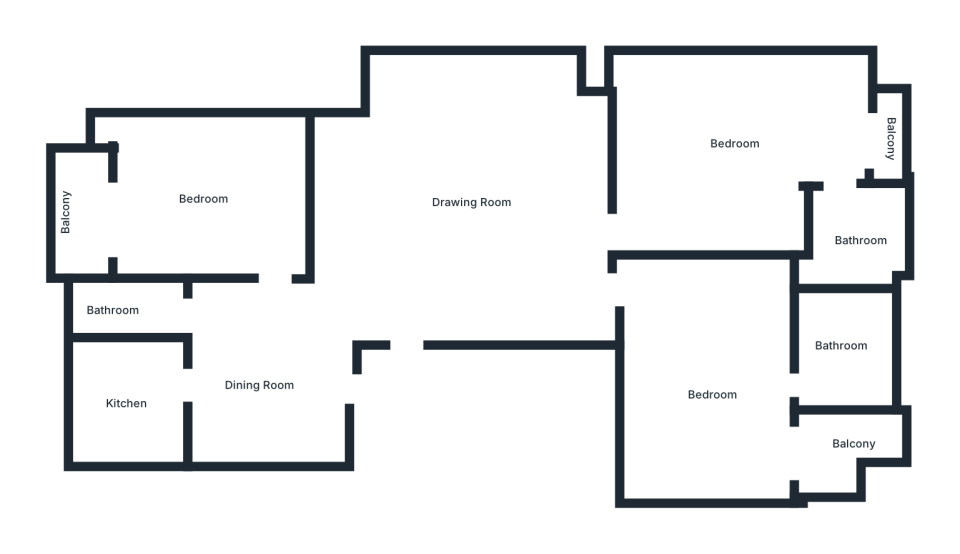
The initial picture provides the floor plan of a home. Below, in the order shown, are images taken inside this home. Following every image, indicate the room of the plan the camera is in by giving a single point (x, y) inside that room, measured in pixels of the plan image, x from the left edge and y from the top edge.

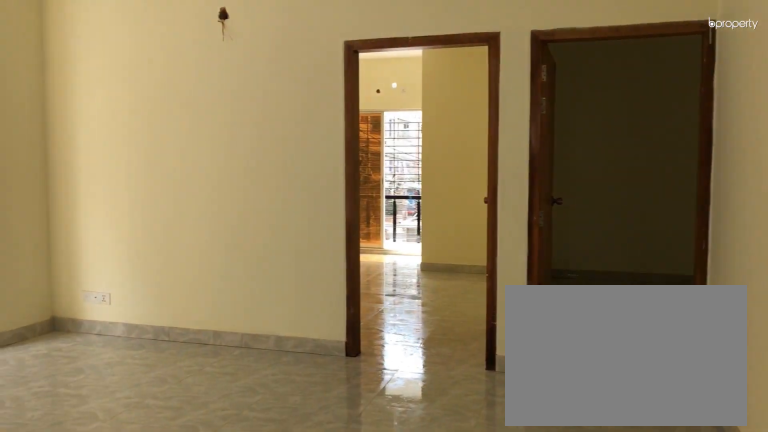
(478, 196)
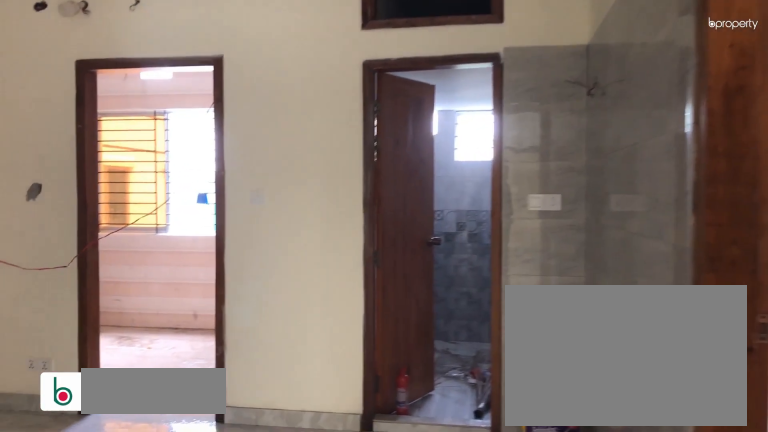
(265, 383)
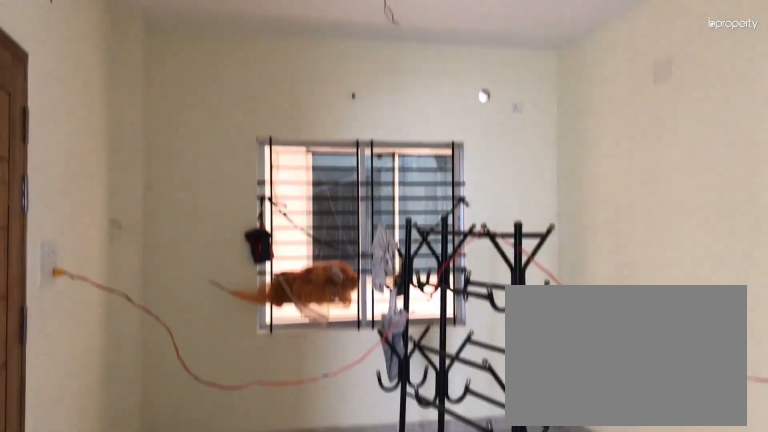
(265, 383)
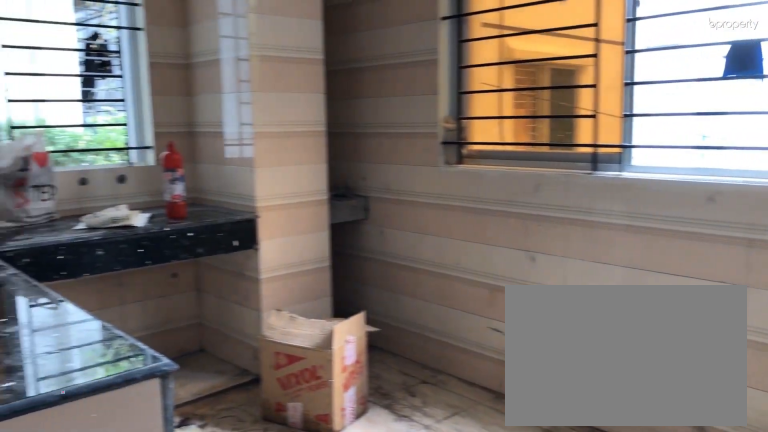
(130, 399)
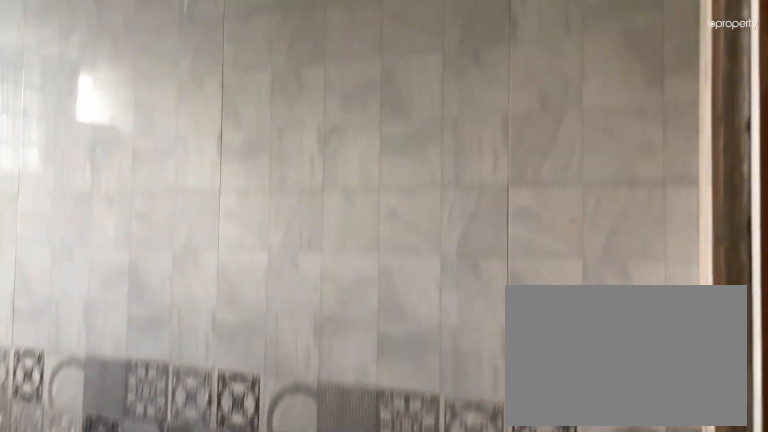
(124, 307)
